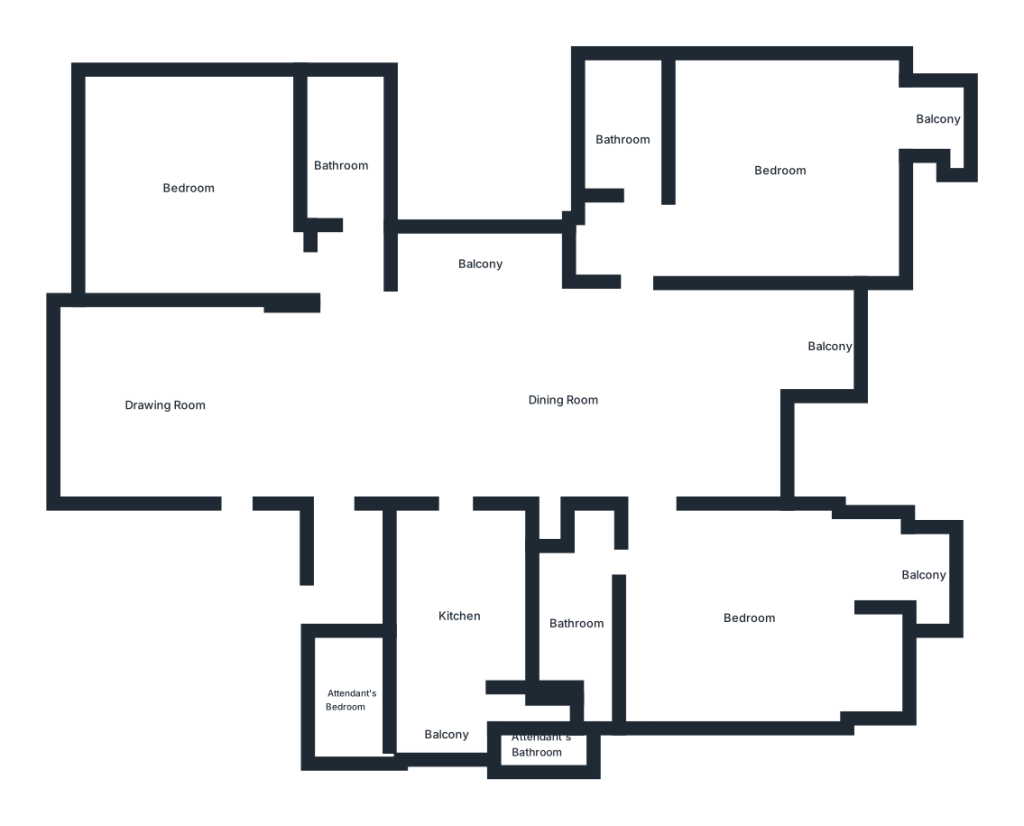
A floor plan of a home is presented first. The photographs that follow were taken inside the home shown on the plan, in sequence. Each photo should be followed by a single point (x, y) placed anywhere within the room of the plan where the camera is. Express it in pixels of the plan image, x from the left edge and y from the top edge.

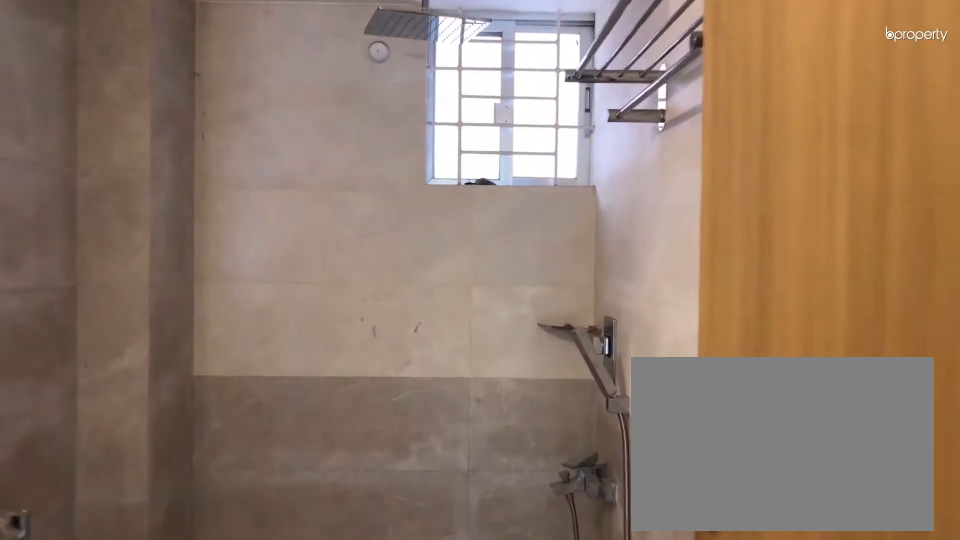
(622, 138)
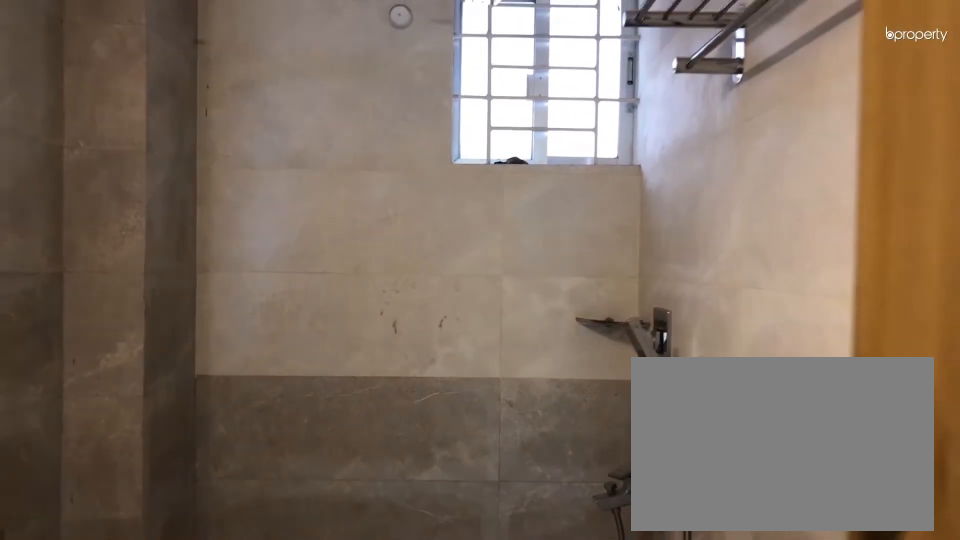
(622, 138)
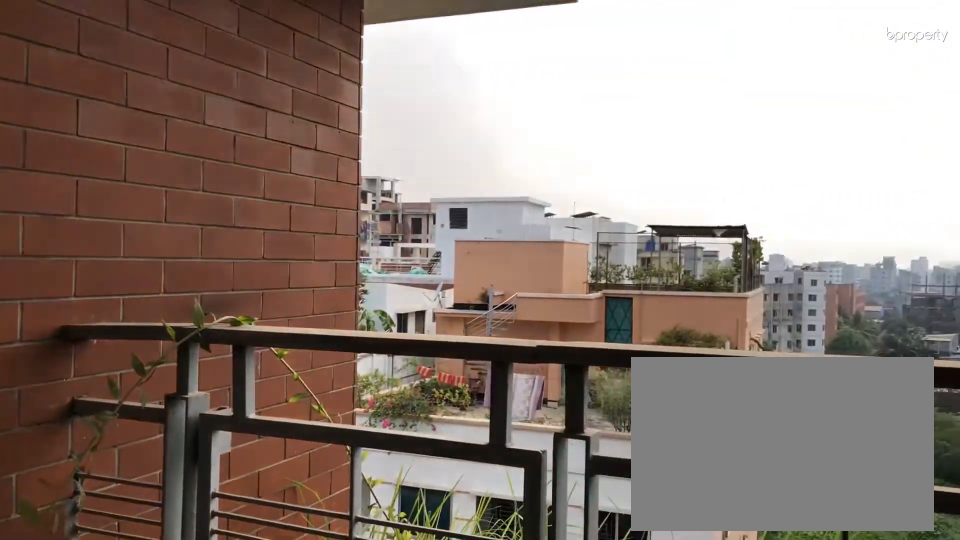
(827, 345)
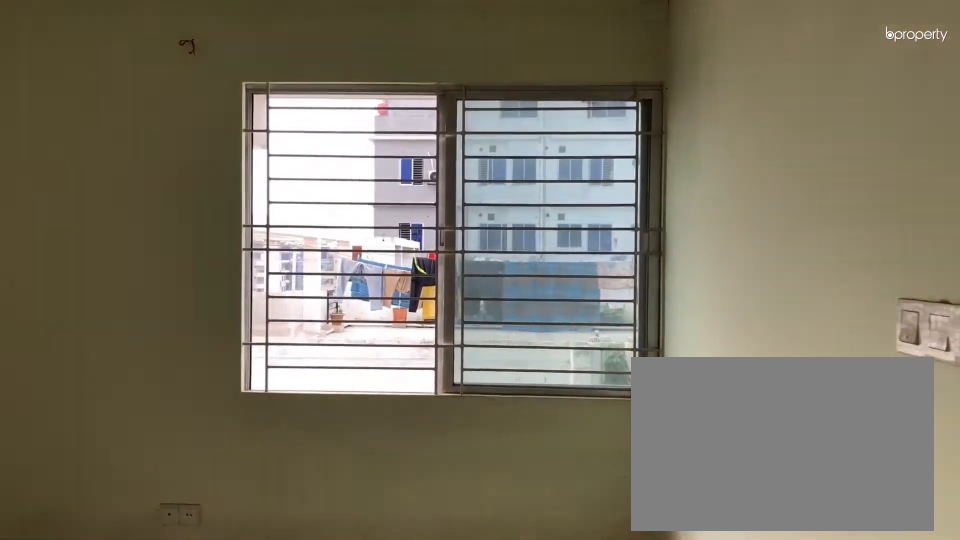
(741, 613)
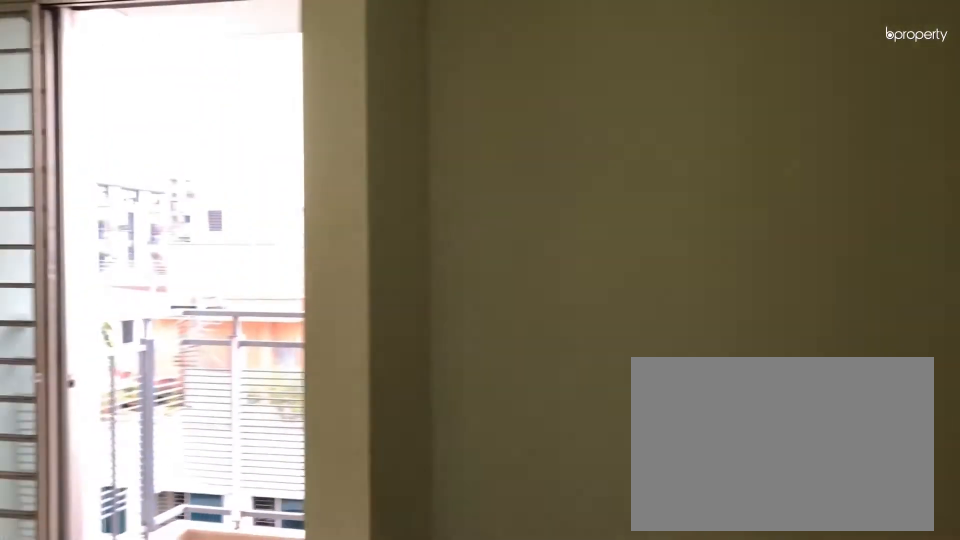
(741, 613)
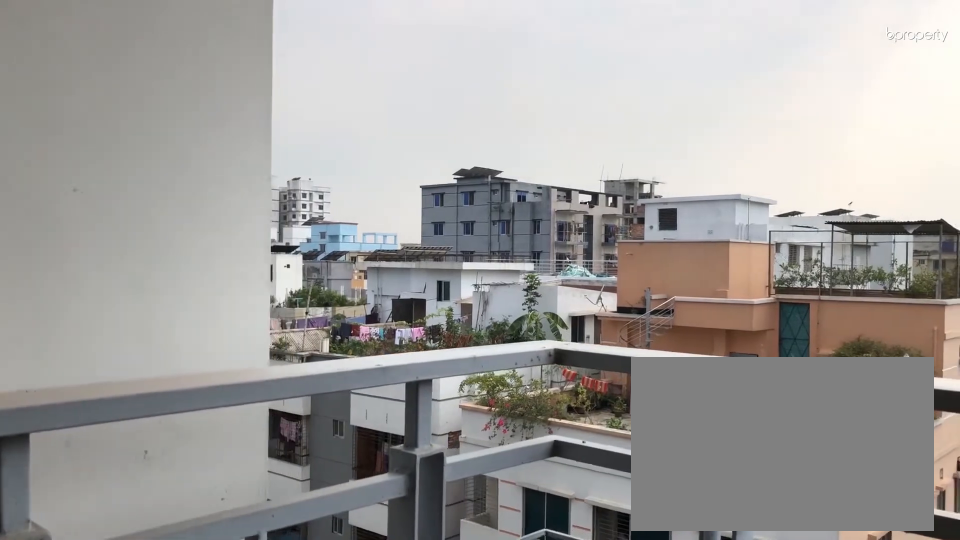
(923, 565)
